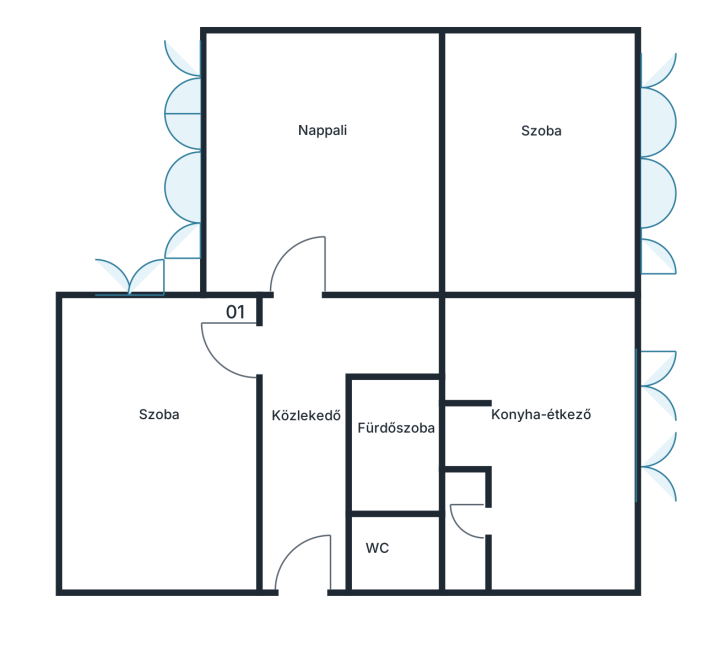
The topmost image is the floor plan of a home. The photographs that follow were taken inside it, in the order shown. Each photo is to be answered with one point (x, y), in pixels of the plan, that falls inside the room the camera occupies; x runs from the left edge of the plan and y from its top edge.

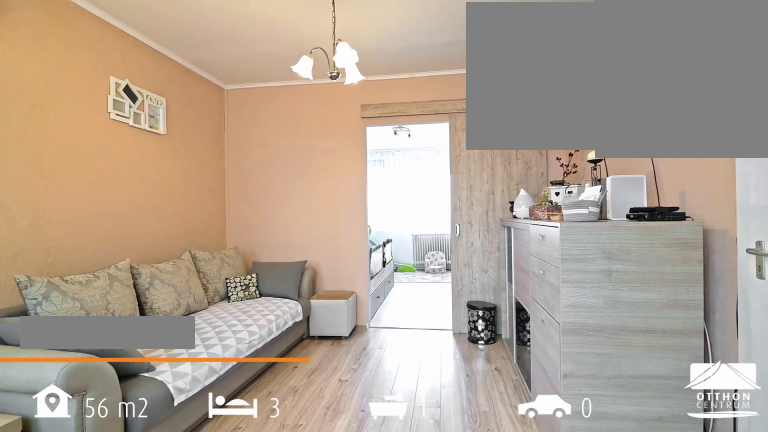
(324, 184)
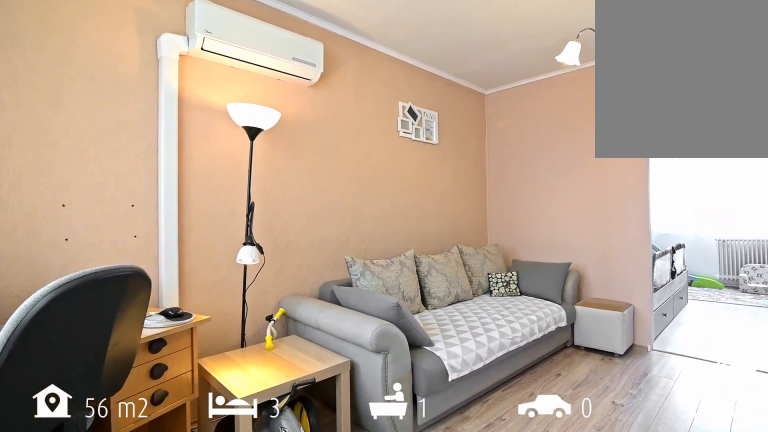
(324, 184)
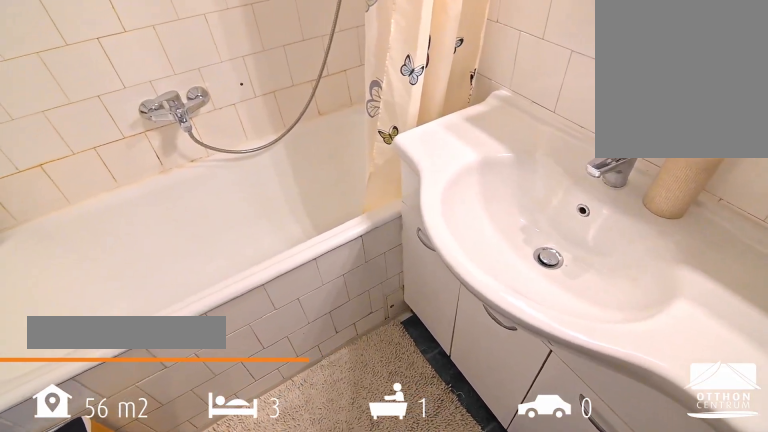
(389, 444)
